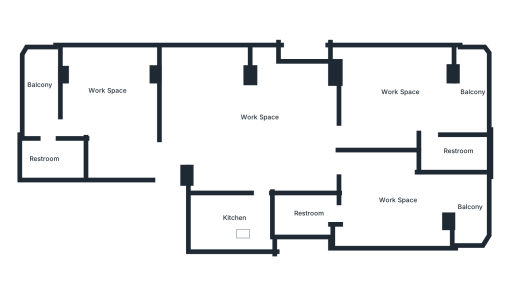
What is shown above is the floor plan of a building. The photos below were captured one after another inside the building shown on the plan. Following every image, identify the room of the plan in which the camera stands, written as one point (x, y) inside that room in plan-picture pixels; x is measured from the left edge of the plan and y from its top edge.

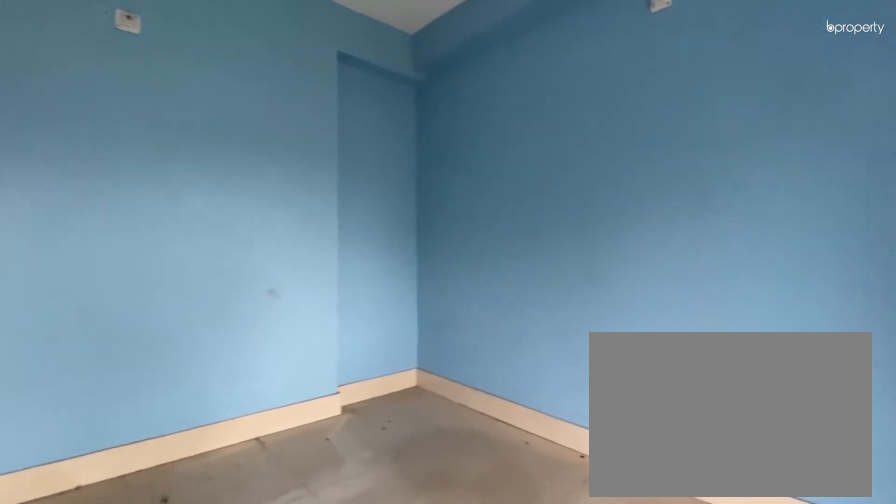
(432, 103)
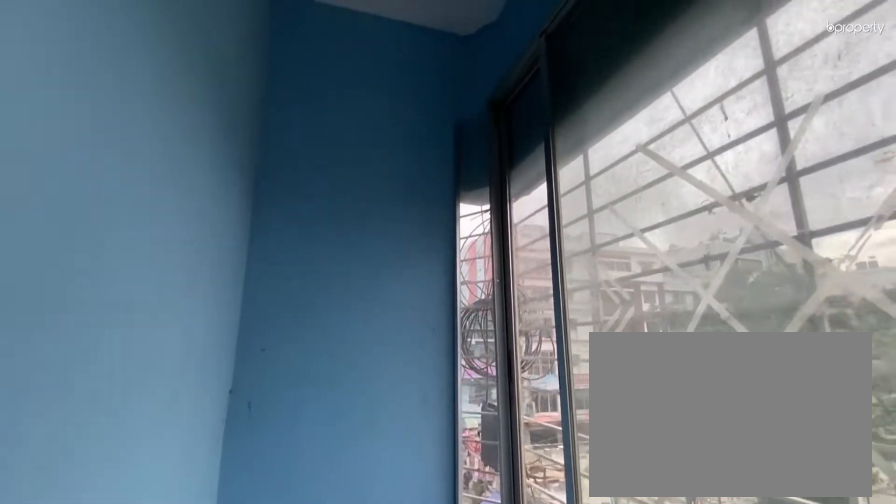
(474, 94)
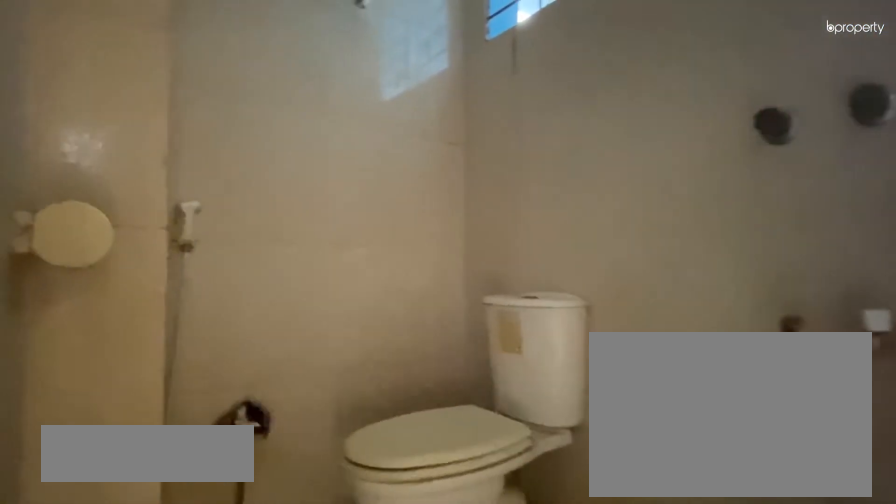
(456, 155)
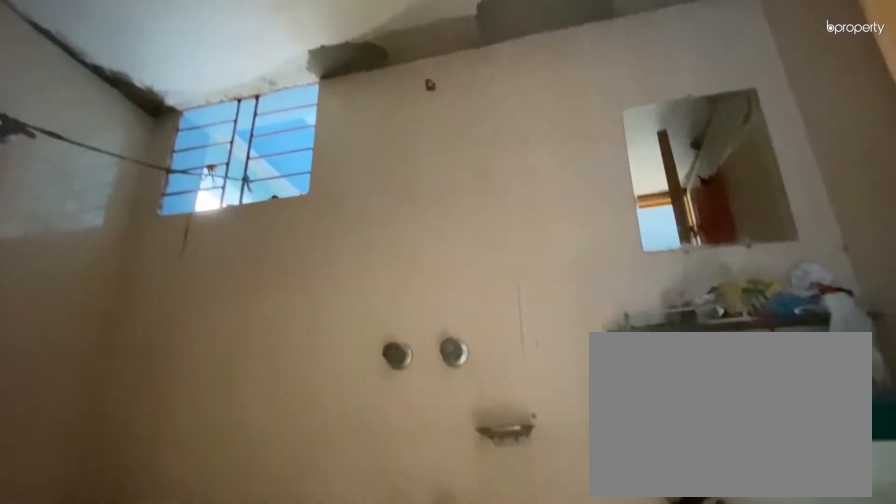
(456, 155)
